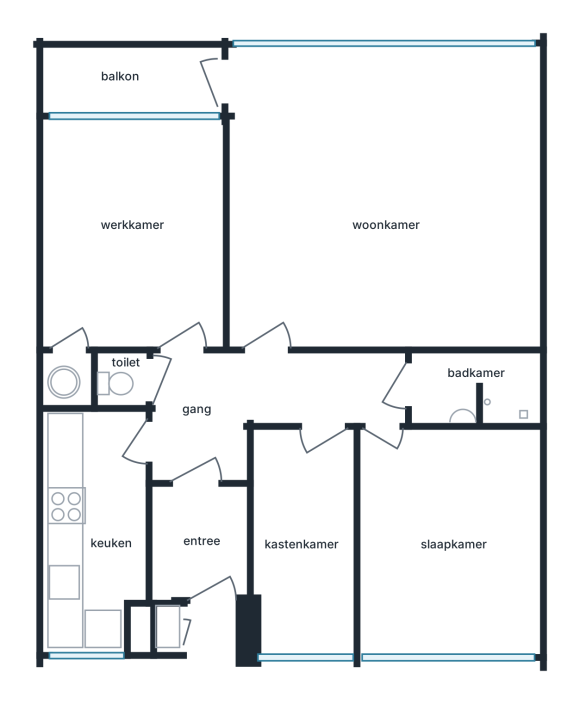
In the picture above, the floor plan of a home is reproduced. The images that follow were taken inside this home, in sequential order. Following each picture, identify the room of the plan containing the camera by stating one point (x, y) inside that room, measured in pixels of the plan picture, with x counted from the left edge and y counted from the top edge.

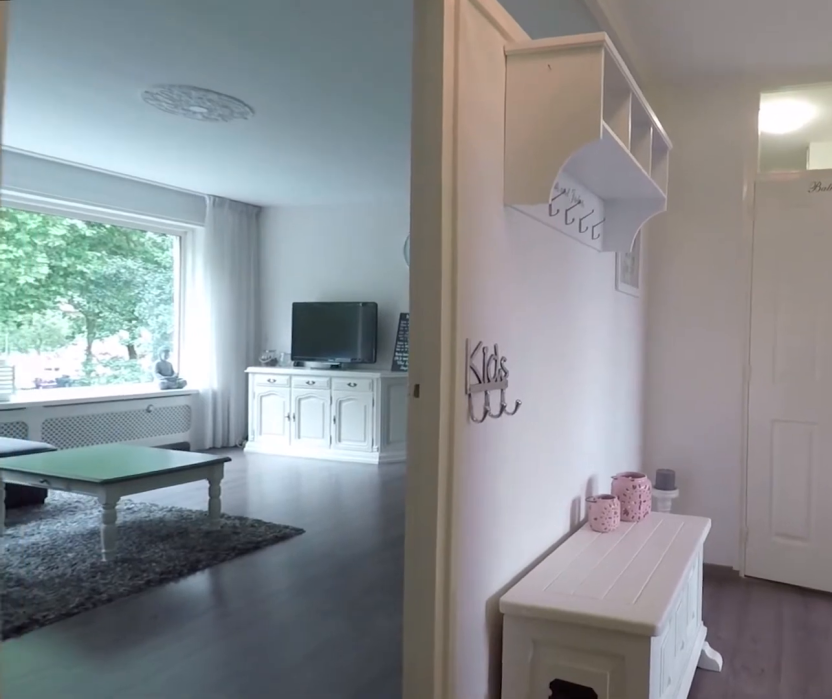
(261, 402)
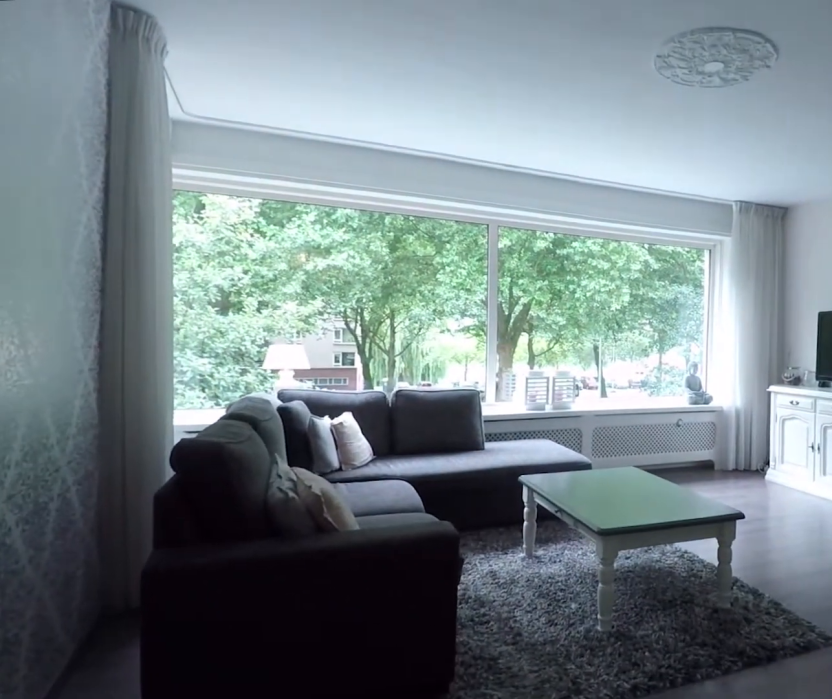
(383, 199)
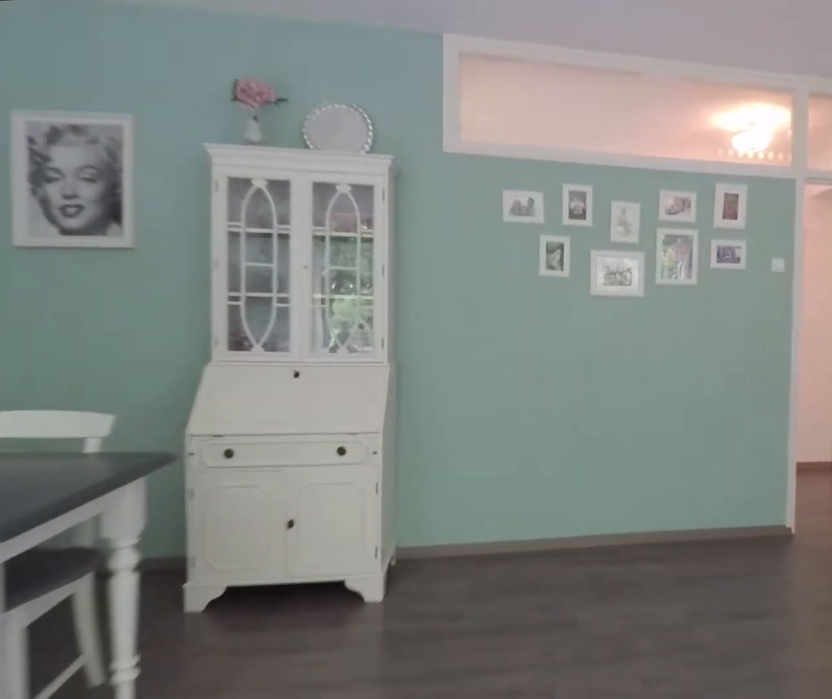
(383, 199)
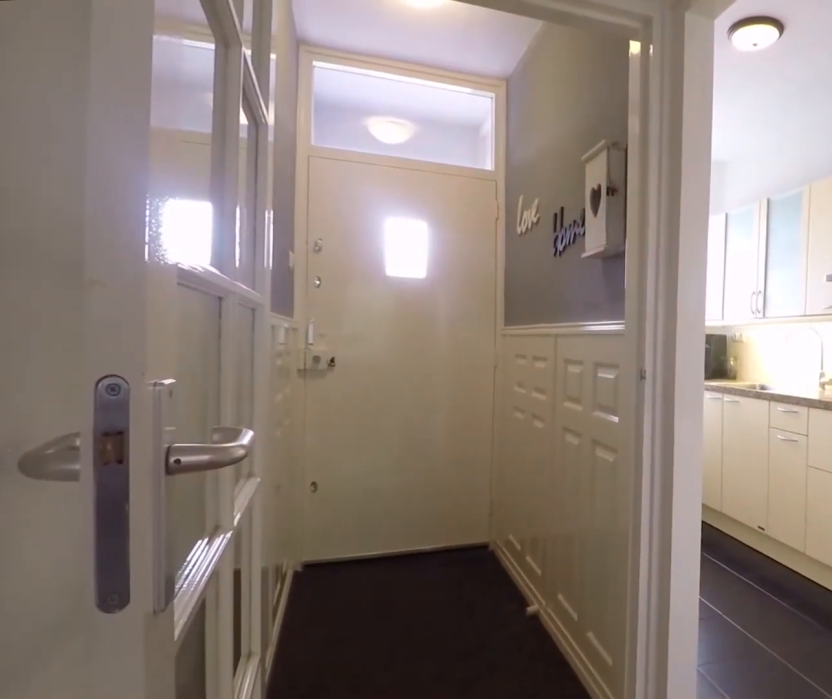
(261, 402)
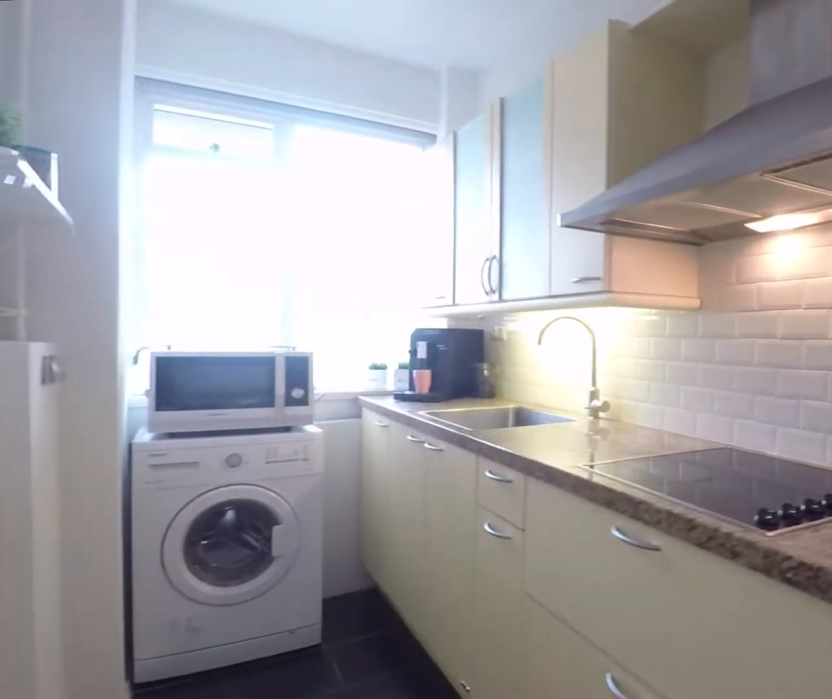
(94, 527)
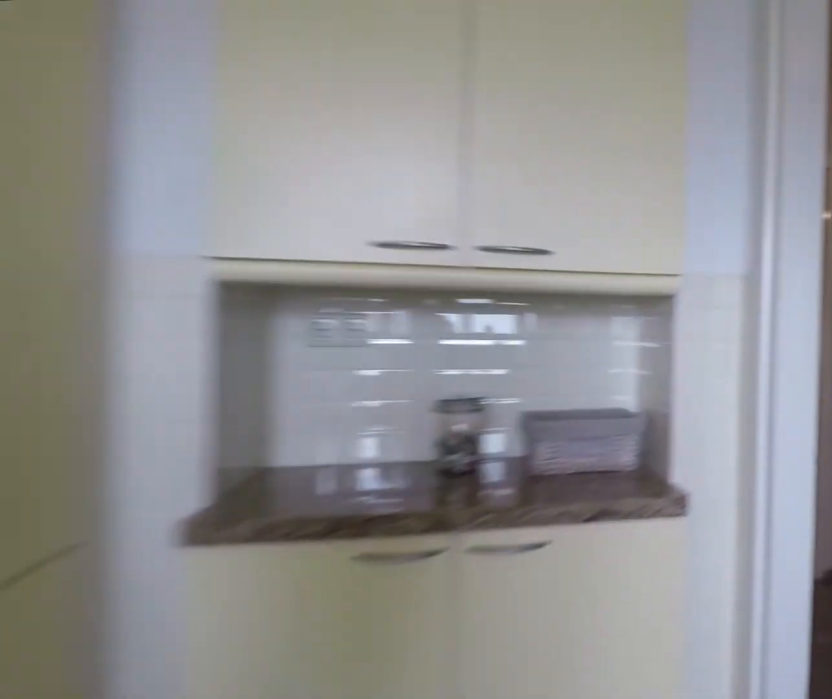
(94, 527)
